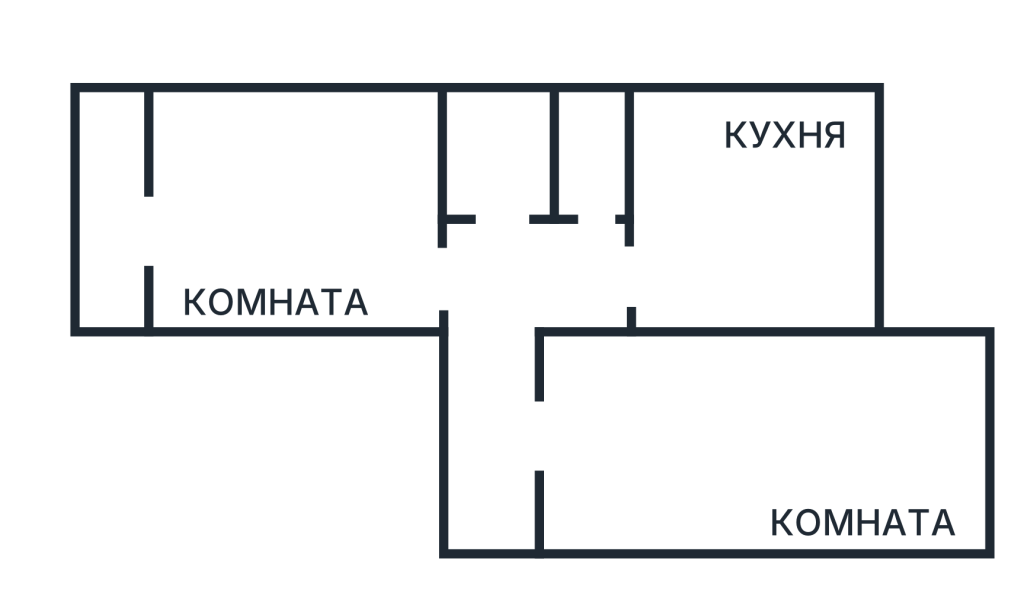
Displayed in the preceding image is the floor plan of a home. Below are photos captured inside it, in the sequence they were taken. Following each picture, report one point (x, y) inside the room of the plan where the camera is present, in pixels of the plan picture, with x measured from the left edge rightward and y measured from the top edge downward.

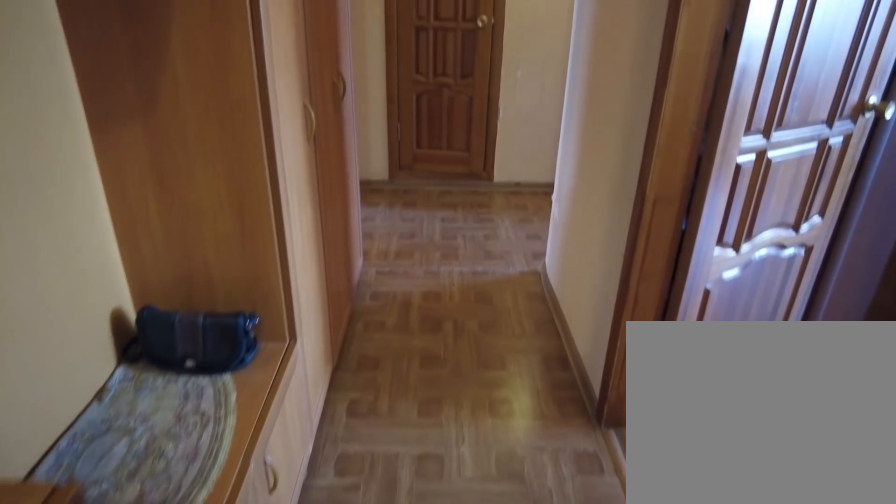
(504, 508)
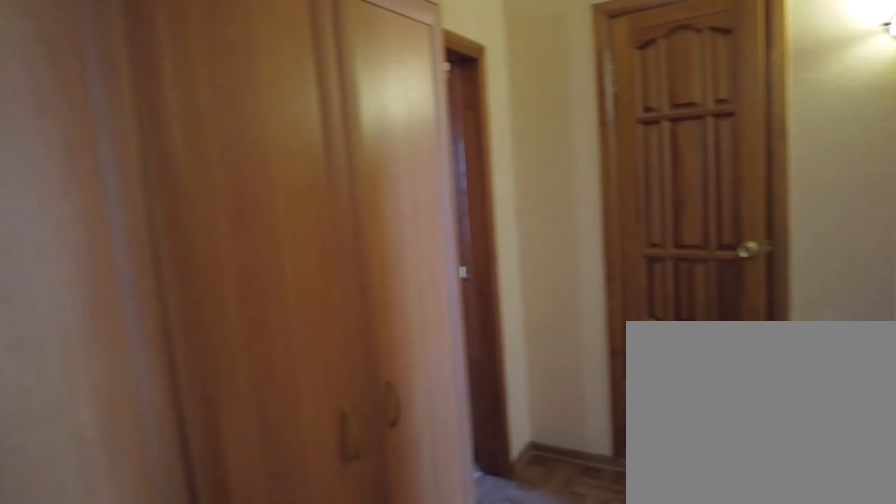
(504, 508)
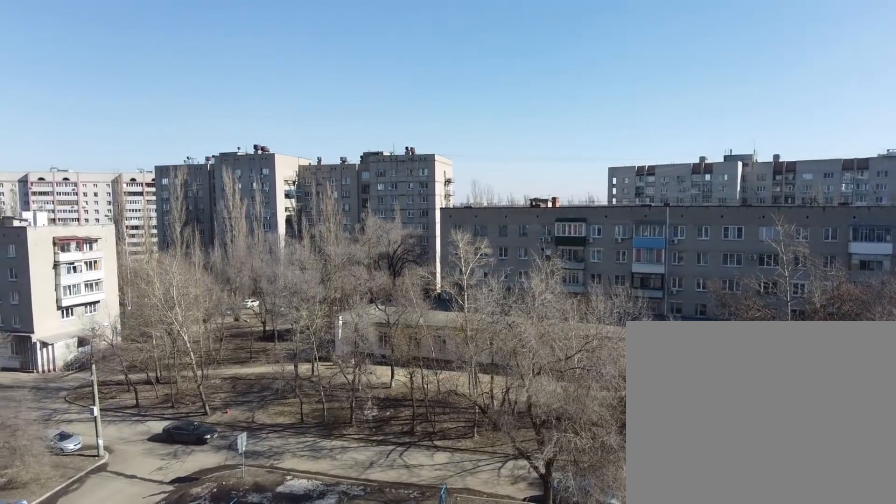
(669, 481)
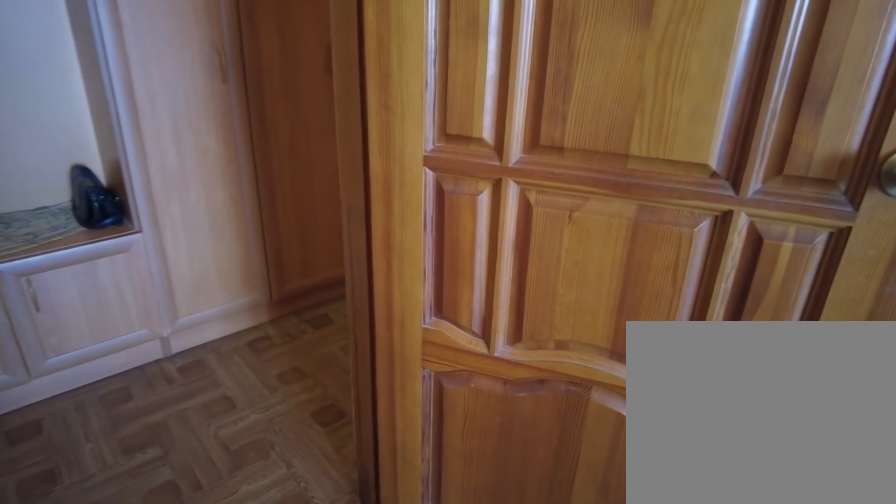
(546, 455)
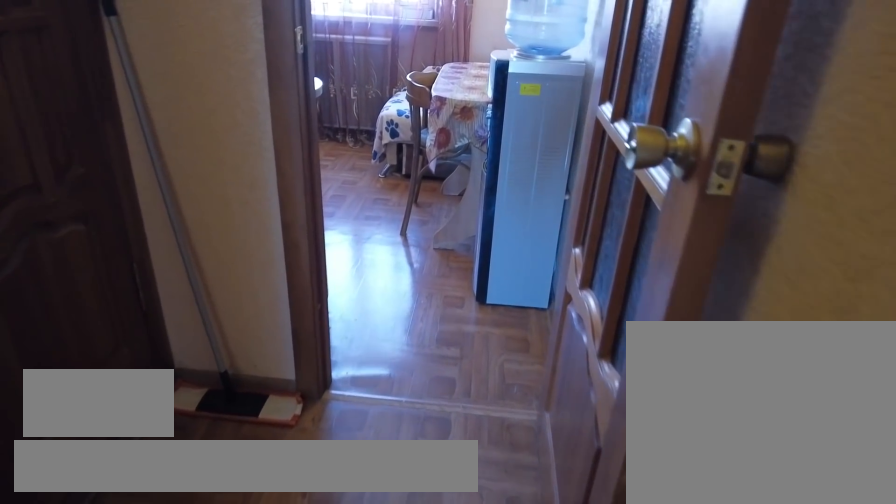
(503, 361)
